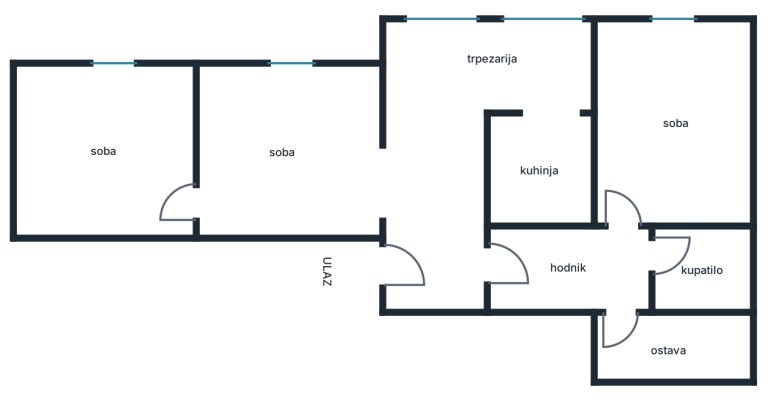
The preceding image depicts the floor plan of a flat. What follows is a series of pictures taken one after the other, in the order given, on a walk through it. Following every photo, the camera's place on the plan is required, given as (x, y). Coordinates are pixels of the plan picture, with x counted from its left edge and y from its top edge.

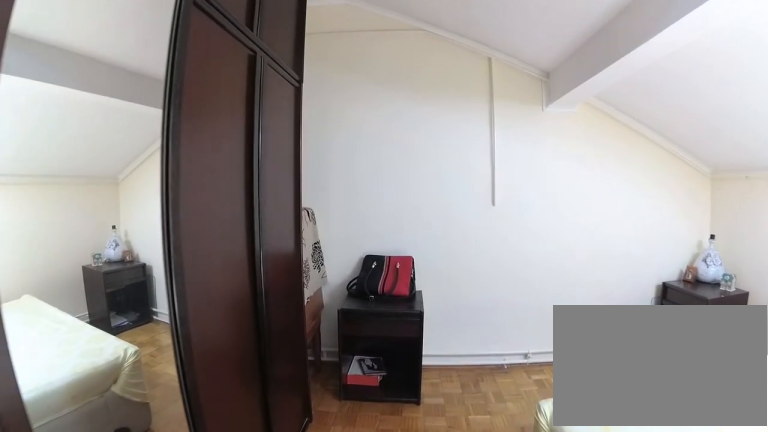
(141, 211)
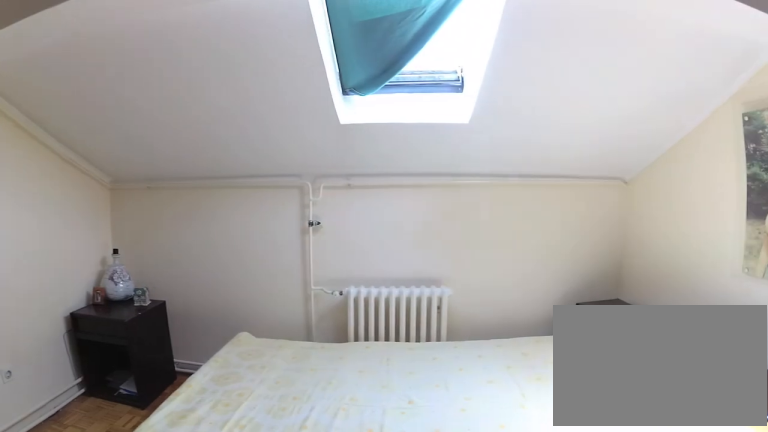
(86, 225)
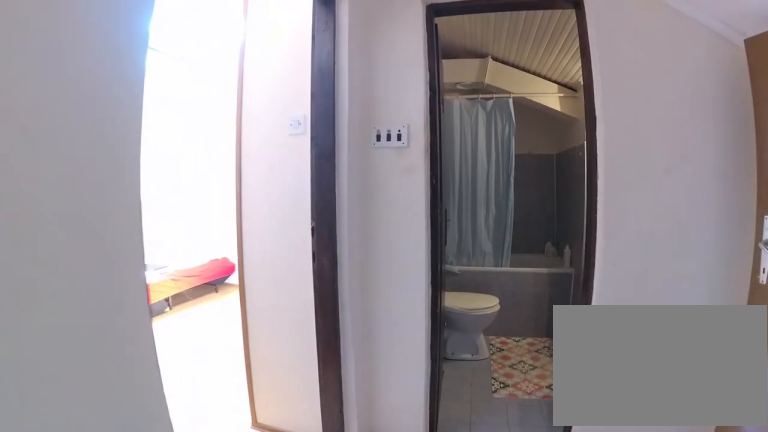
(553, 267)
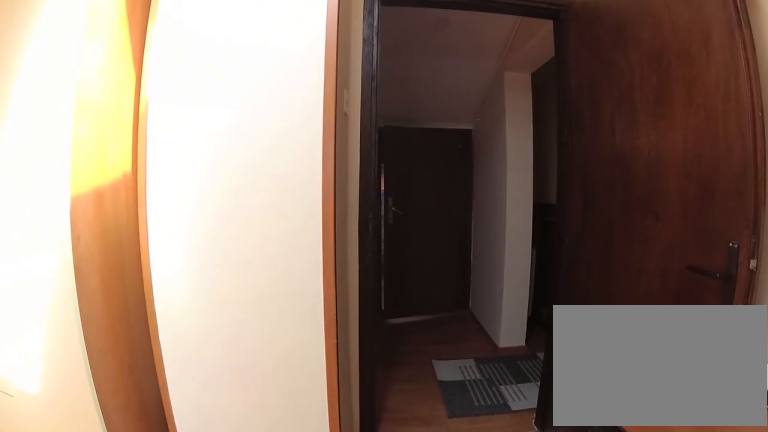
(633, 113)
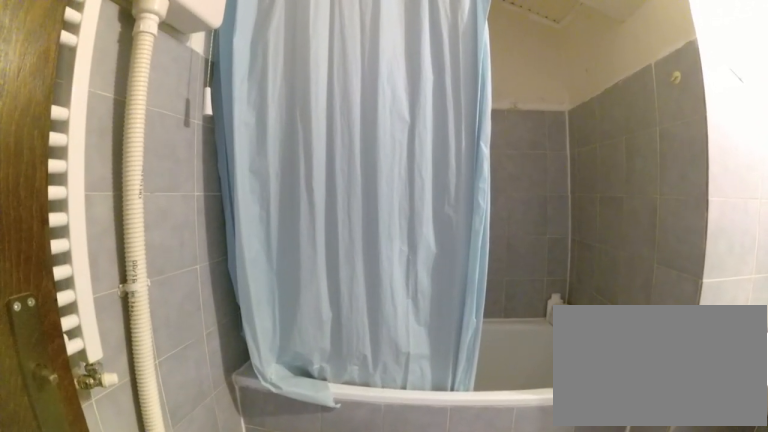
(667, 267)
